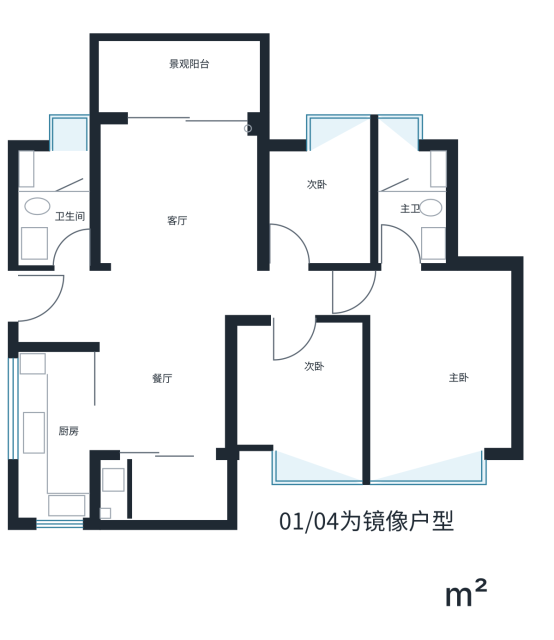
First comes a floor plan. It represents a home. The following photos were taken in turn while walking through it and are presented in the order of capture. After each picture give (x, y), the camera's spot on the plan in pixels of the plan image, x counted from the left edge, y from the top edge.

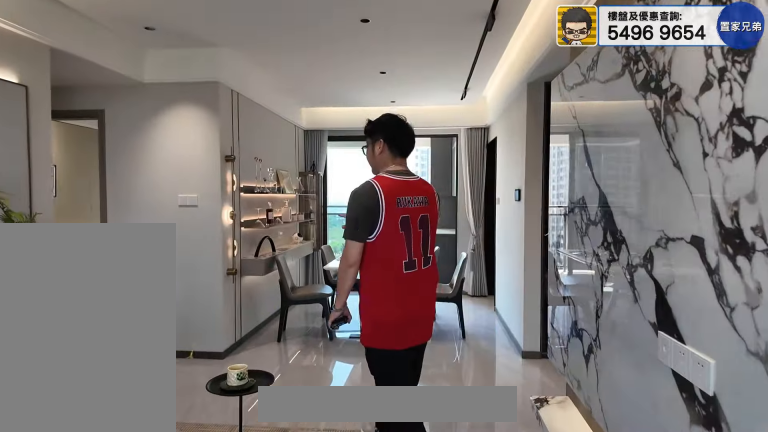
(164, 221)
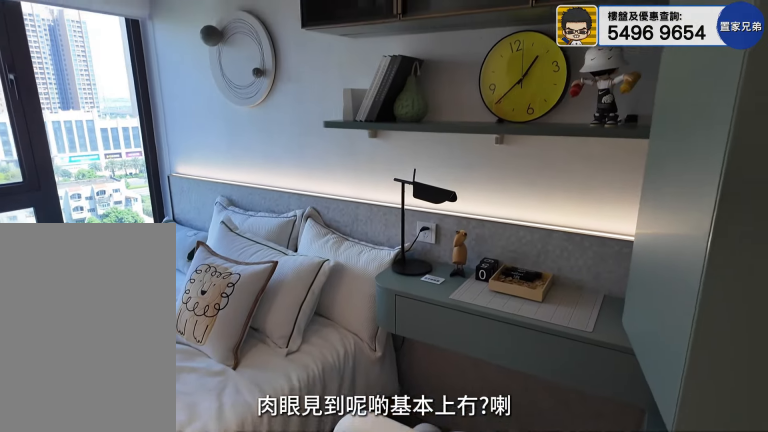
(288, 190)
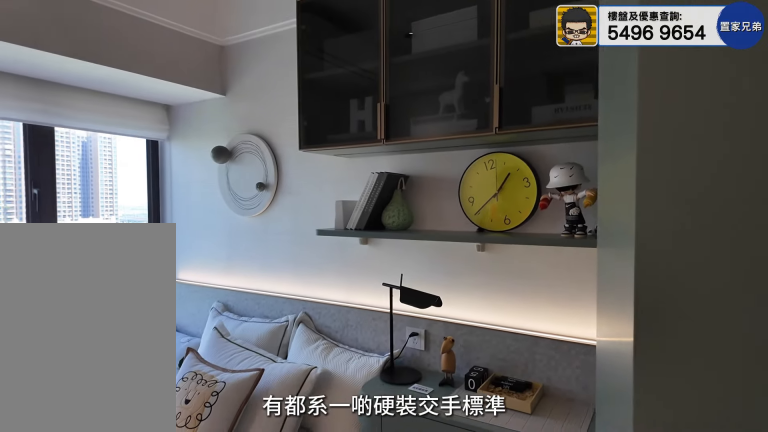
(291, 186)
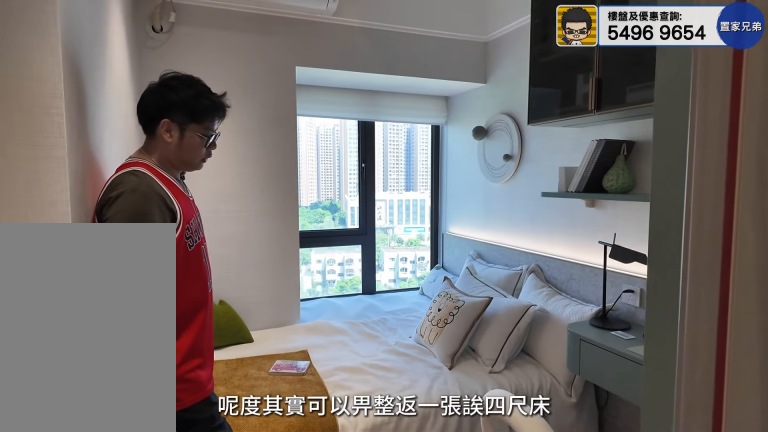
(296, 208)
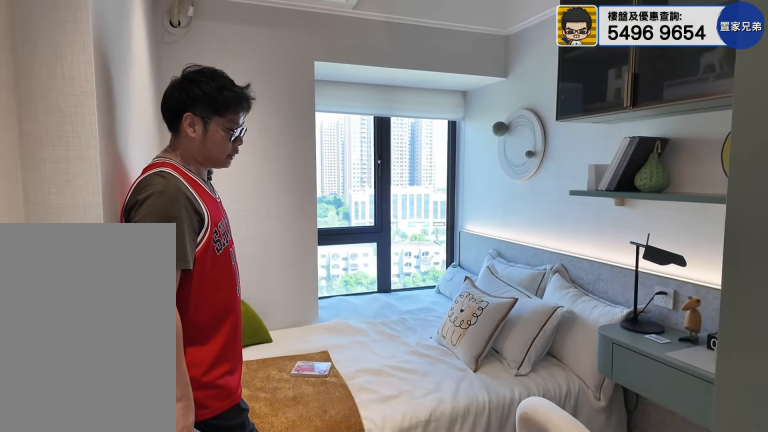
(298, 211)
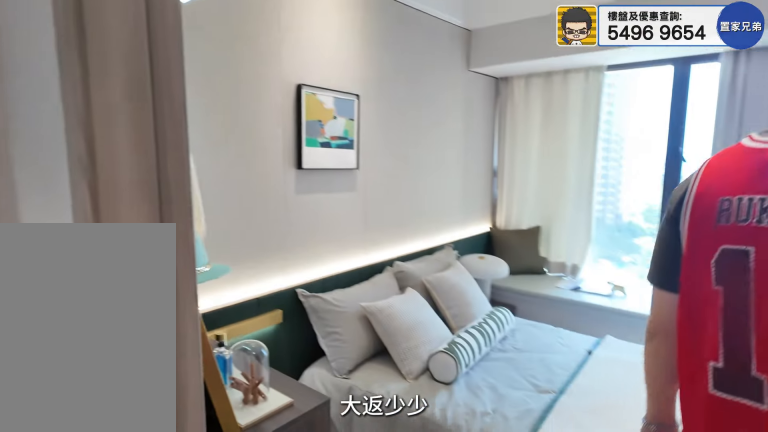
(291, 392)
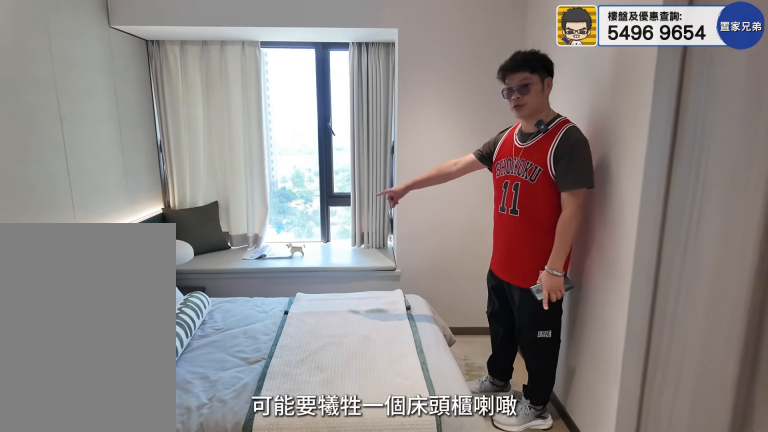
(291, 402)
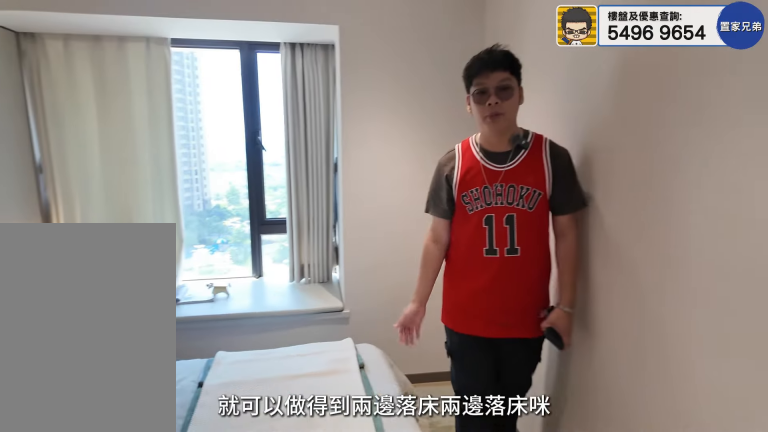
(293, 410)
